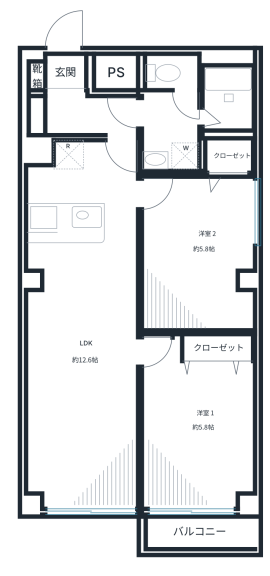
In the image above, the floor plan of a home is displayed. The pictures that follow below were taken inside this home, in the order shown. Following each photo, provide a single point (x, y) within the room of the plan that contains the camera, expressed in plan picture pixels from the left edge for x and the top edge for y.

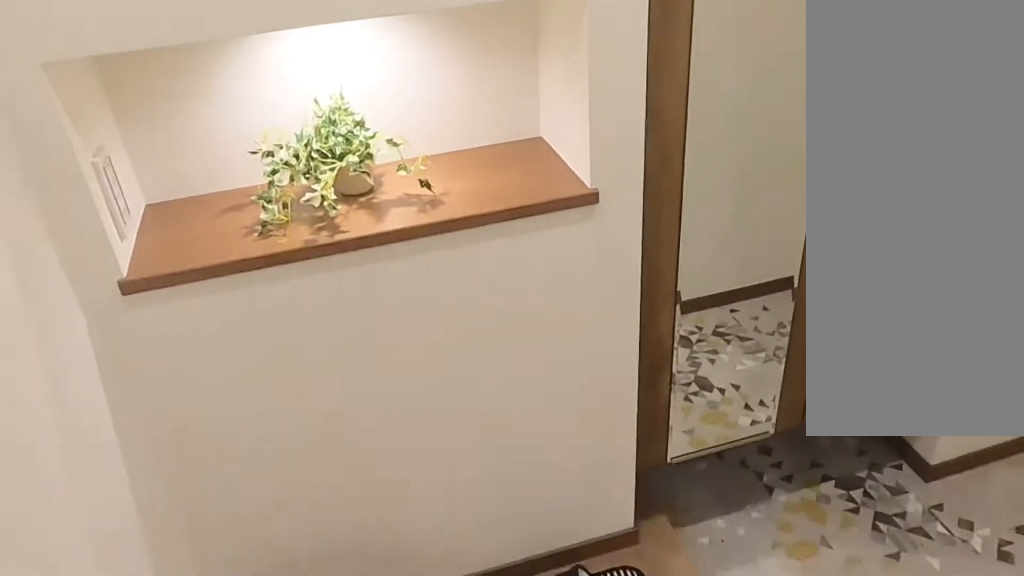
(73, 101)
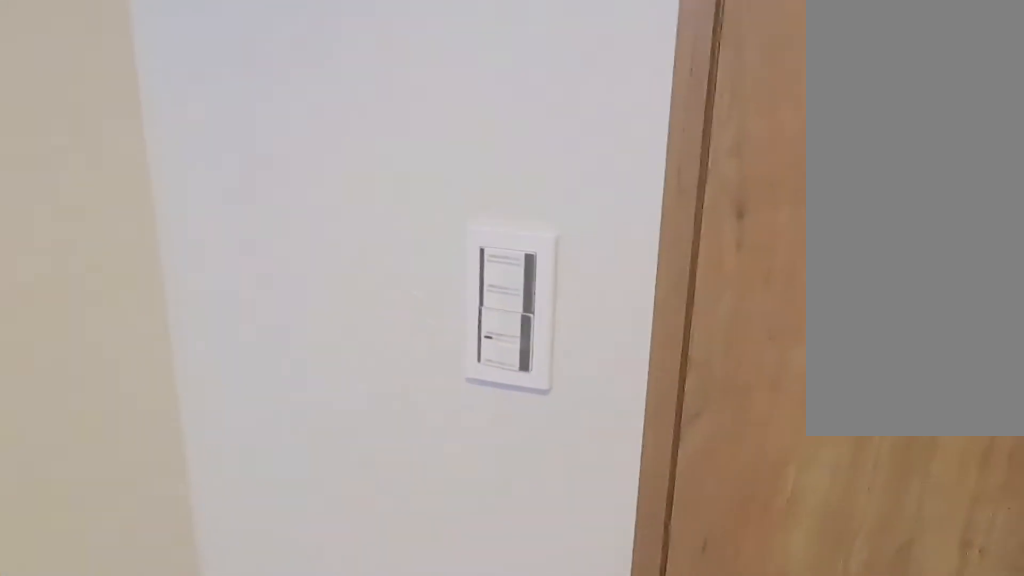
(191, 124)
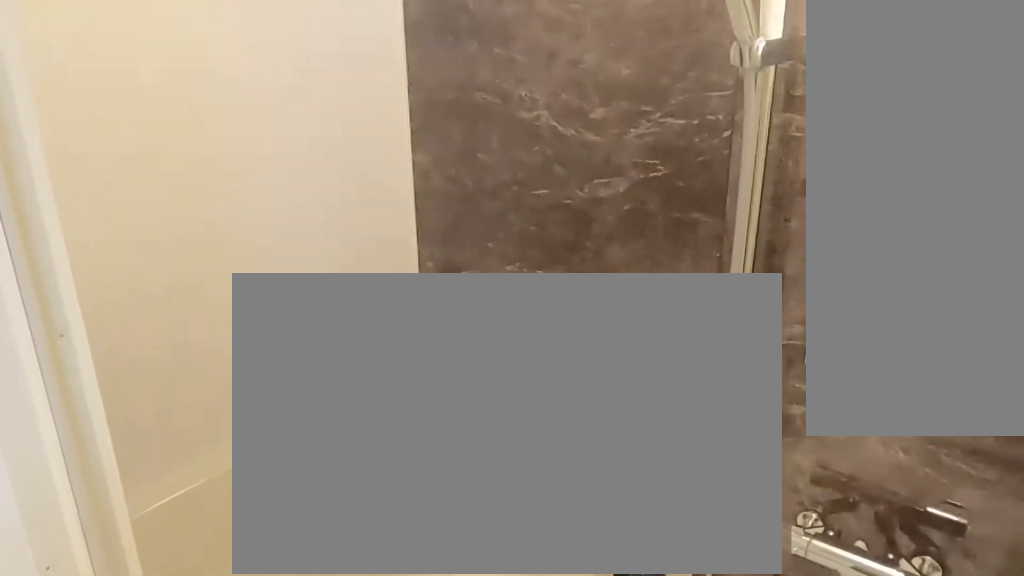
(191, 124)
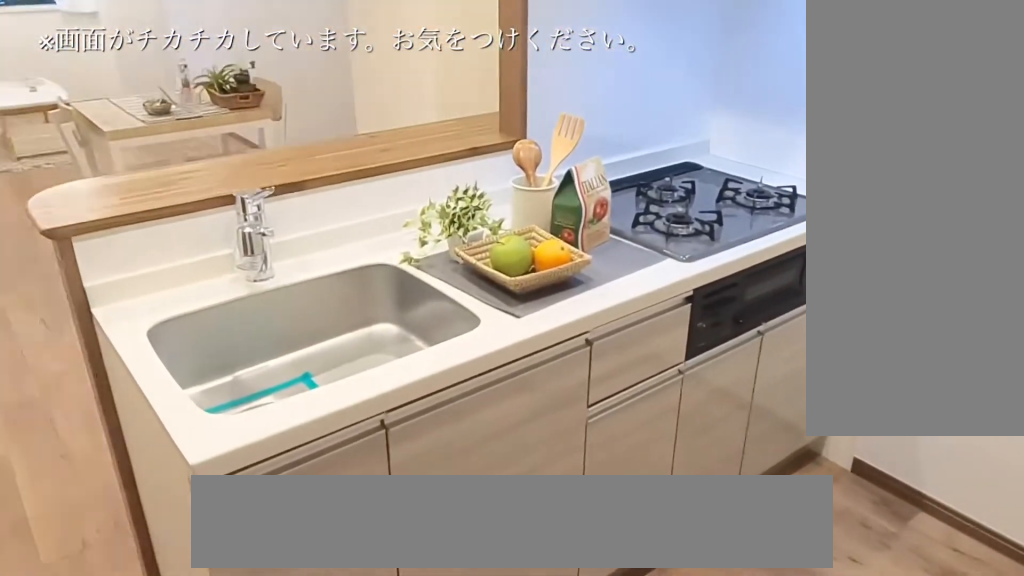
(71, 176)
